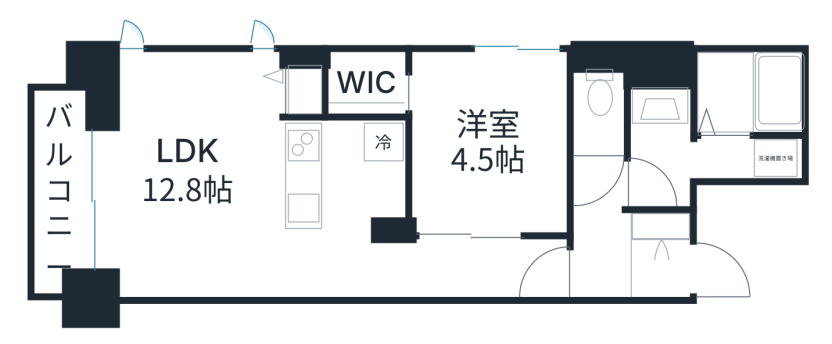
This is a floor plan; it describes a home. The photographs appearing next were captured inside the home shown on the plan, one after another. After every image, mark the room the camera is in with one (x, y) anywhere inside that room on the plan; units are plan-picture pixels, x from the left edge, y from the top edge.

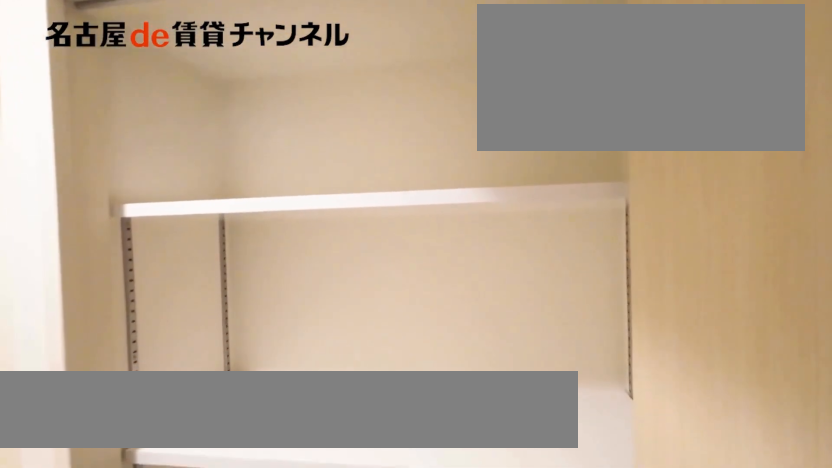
(662, 223)
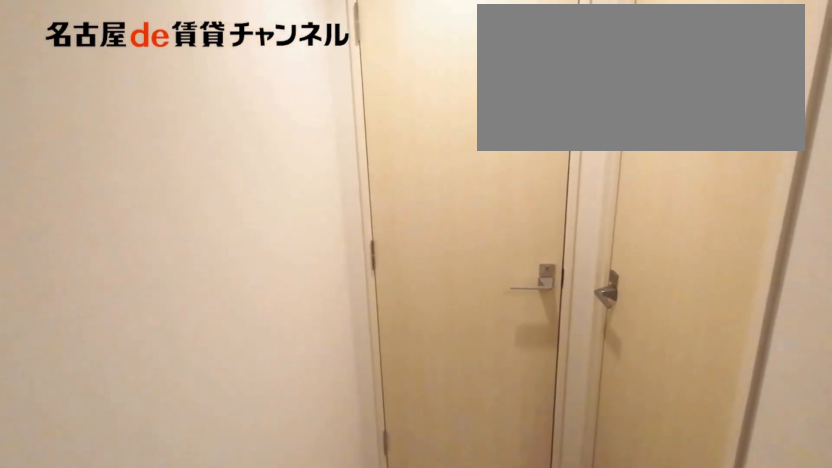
(662, 223)
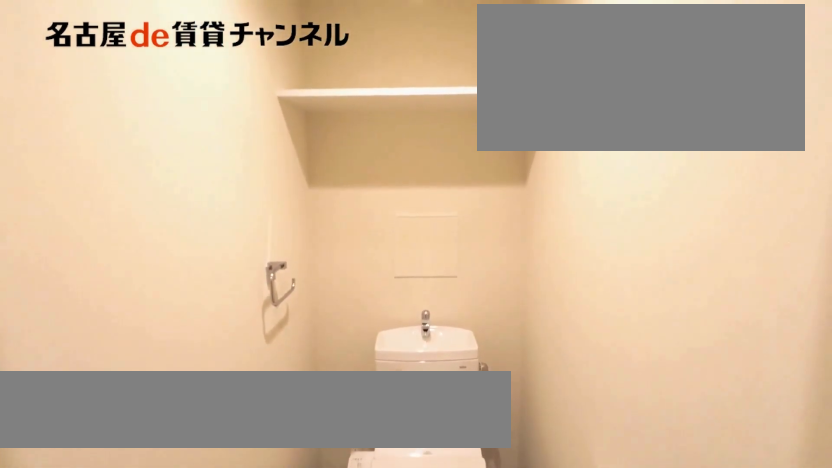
(600, 102)
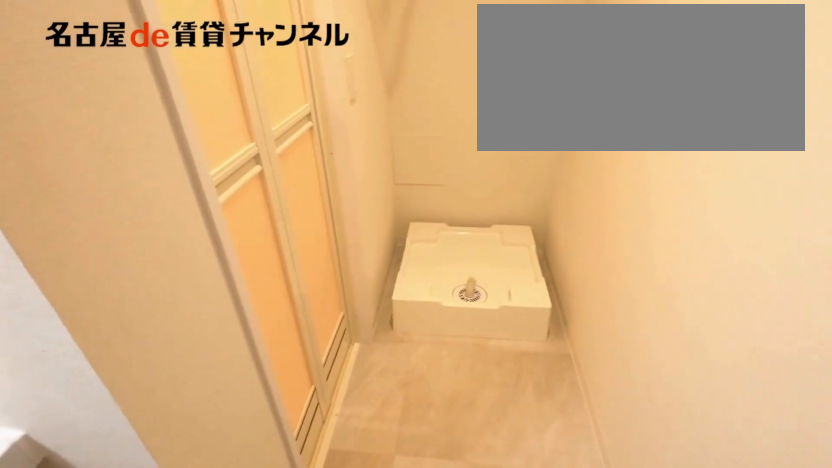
(709, 160)
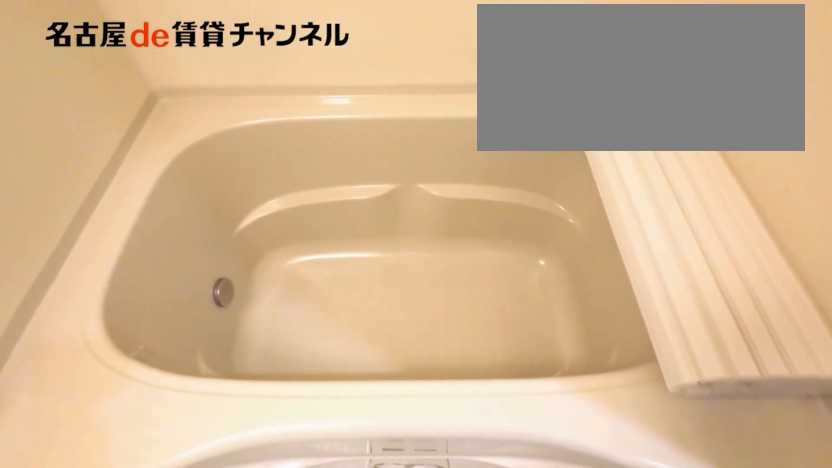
(708, 122)
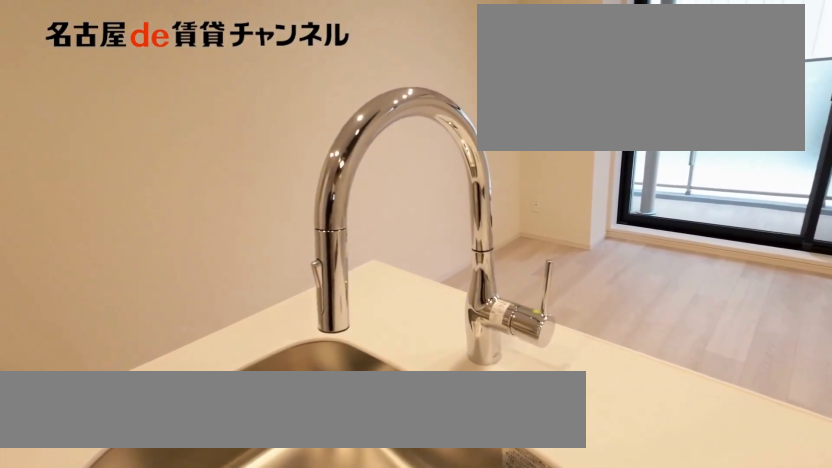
(347, 178)
